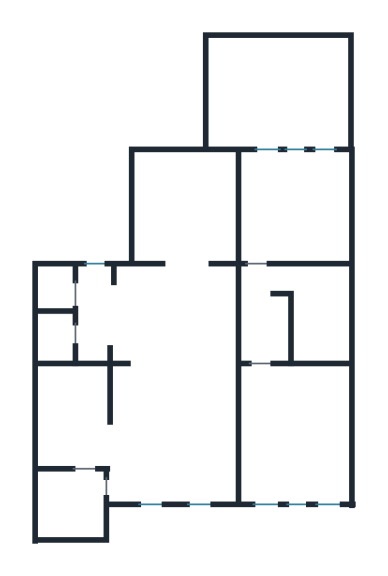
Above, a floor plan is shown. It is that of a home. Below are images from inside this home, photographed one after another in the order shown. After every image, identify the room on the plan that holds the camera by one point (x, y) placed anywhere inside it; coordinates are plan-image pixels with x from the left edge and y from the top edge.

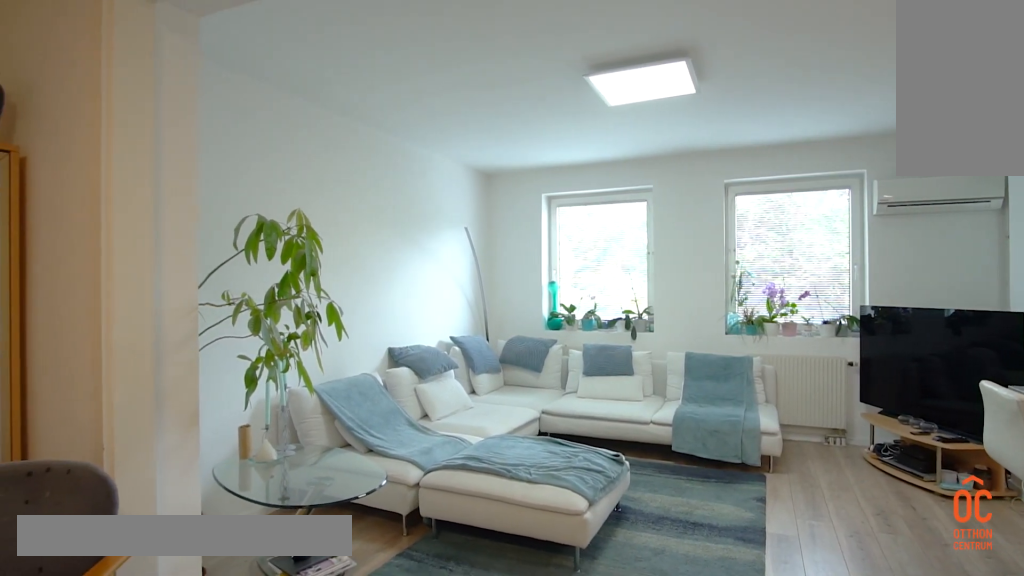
(190, 387)
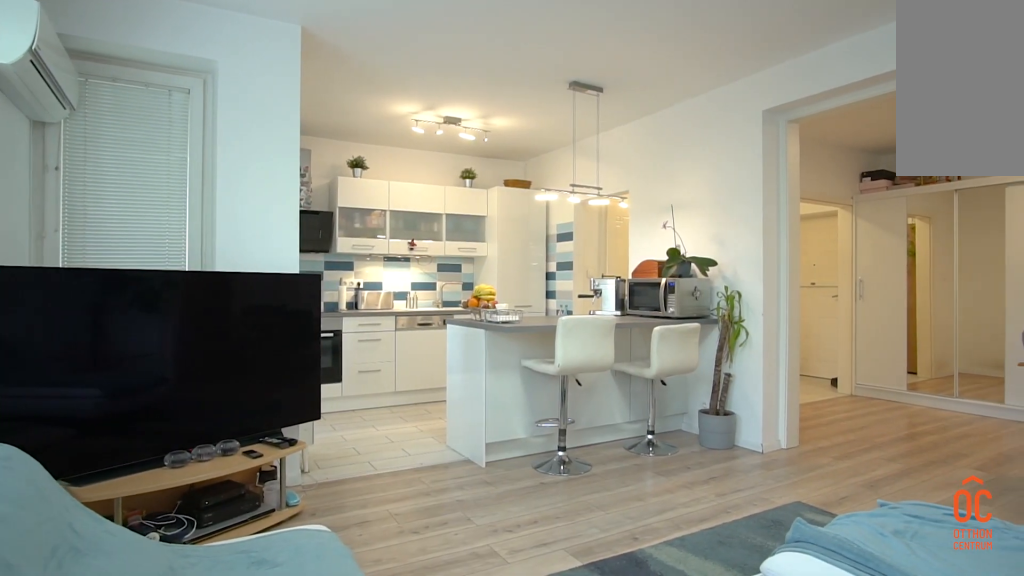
(190, 387)
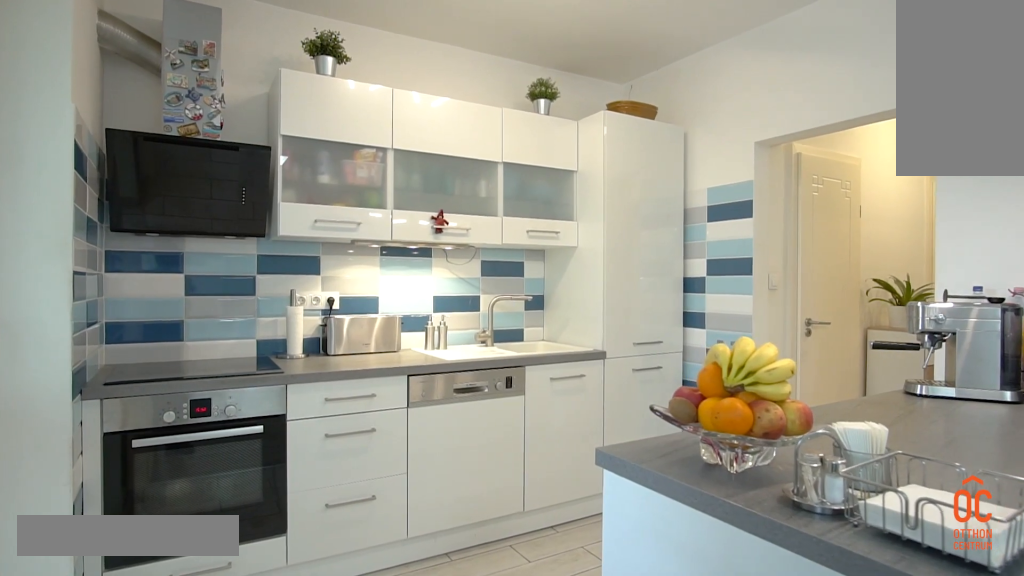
(74, 418)
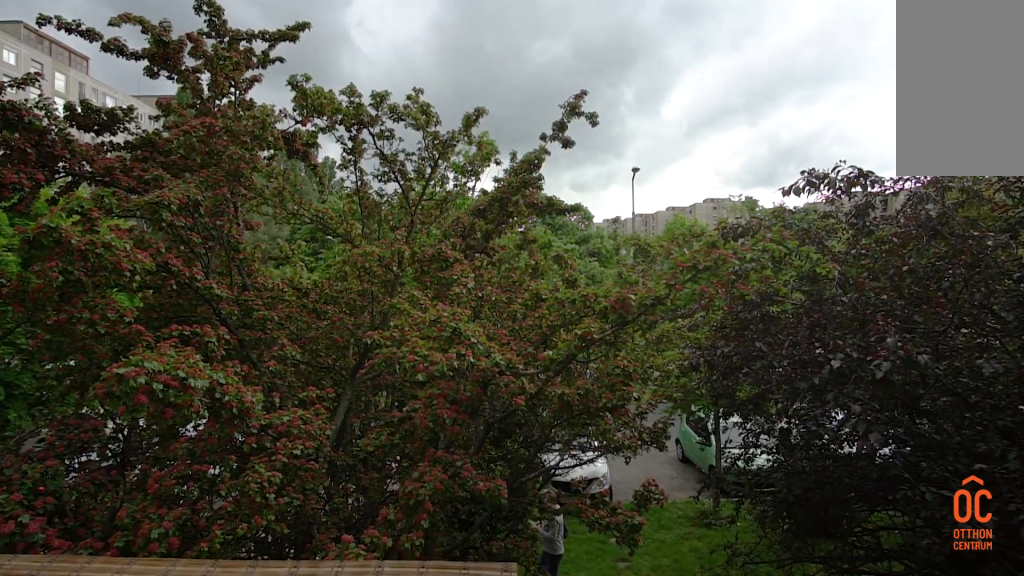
(76, 524)
